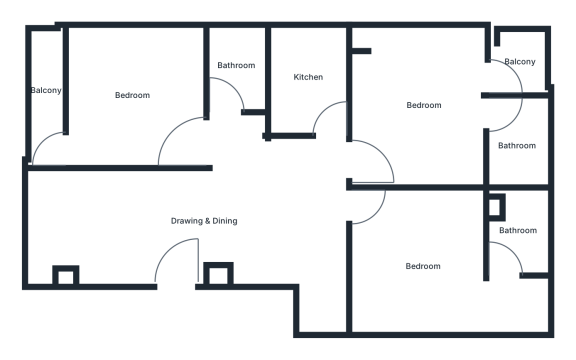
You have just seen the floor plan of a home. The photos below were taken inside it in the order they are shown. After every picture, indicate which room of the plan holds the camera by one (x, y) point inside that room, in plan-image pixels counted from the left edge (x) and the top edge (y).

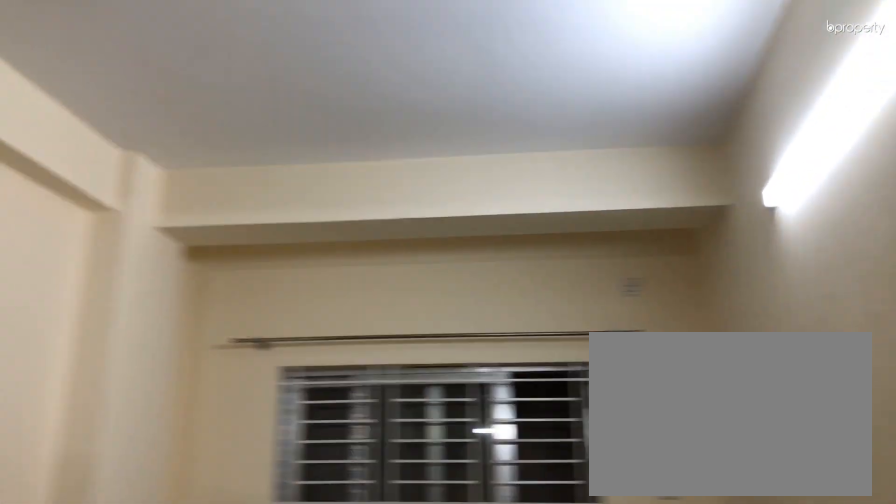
(80, 220)
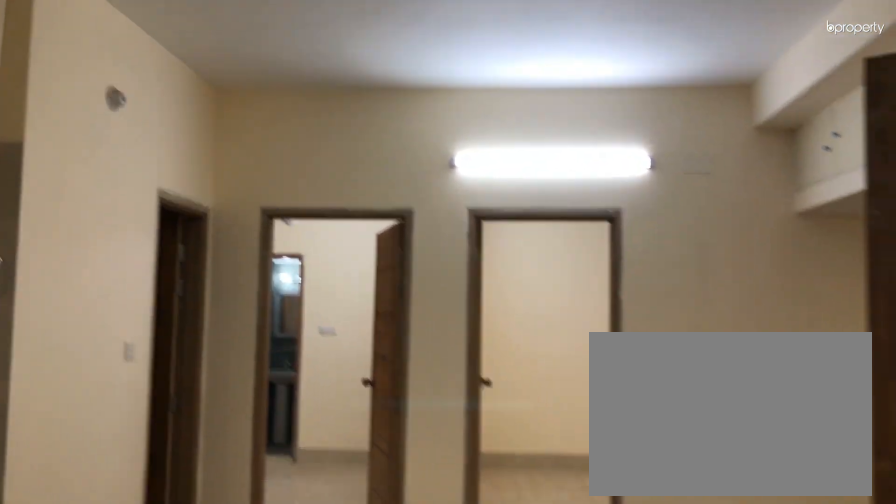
(271, 219)
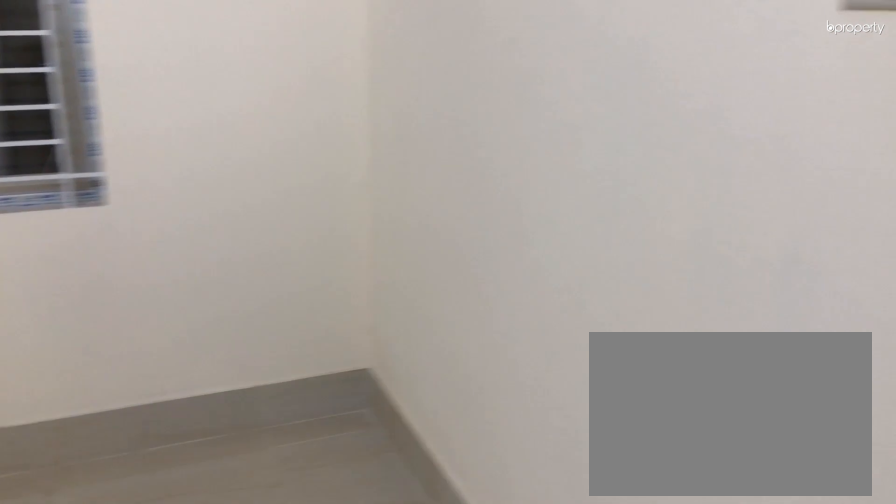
(134, 95)
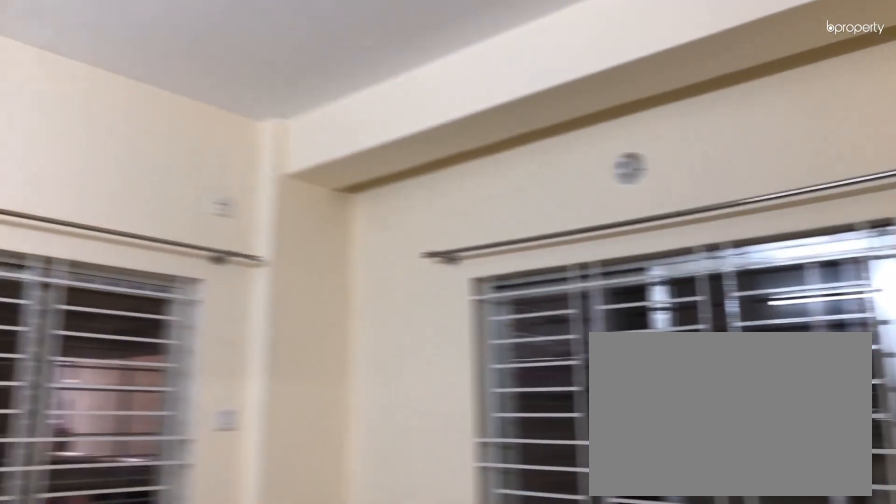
(134, 95)
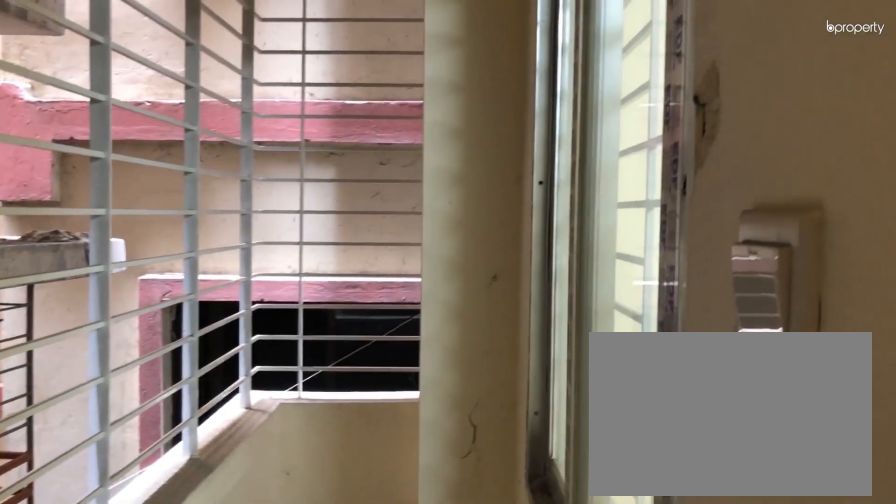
(44, 96)
